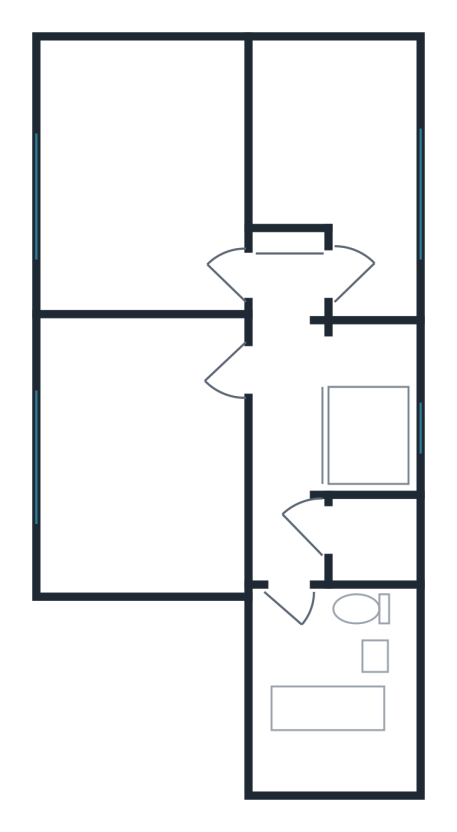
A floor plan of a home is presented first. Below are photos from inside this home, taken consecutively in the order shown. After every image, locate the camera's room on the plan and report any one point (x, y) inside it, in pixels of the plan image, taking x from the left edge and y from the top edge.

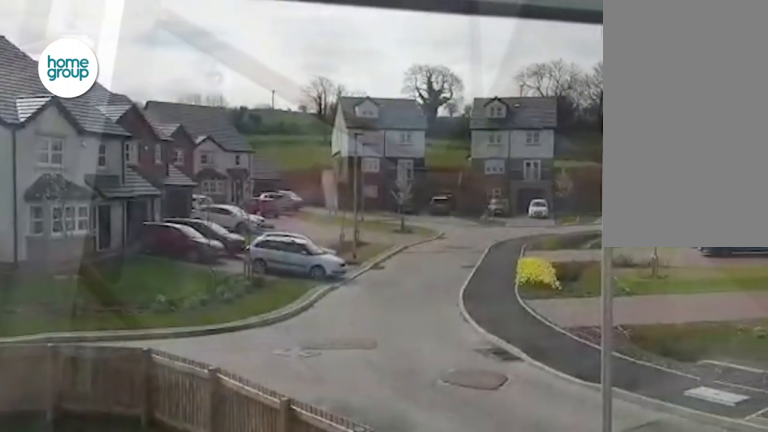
(326, 424)
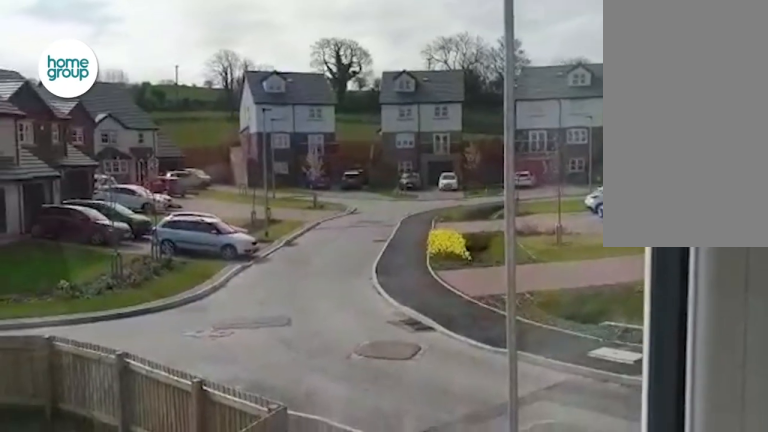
(326, 424)
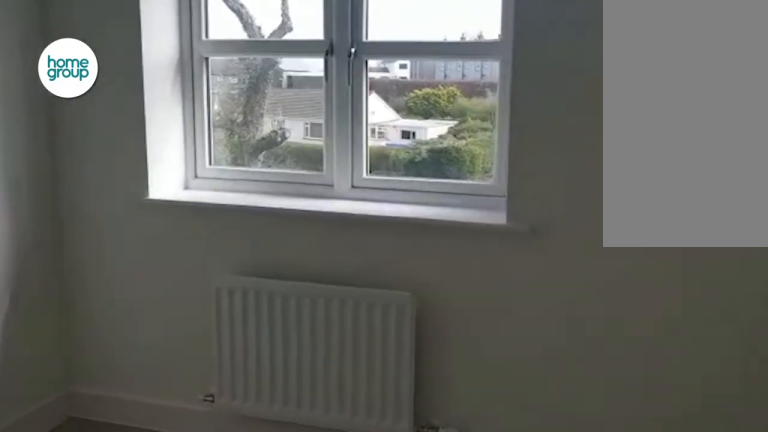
(150, 205)
